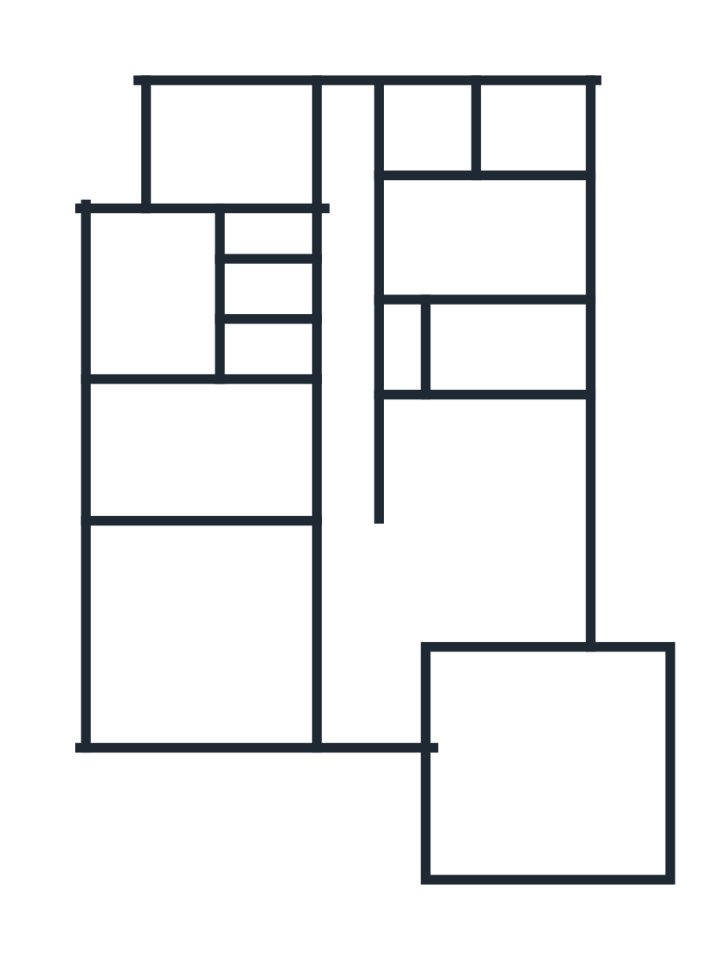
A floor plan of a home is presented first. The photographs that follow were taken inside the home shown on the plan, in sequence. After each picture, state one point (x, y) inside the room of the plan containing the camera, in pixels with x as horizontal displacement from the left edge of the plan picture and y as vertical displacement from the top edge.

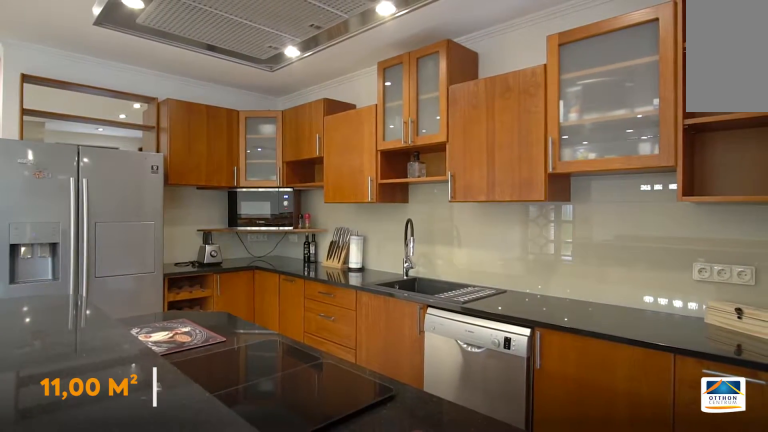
(491, 452)
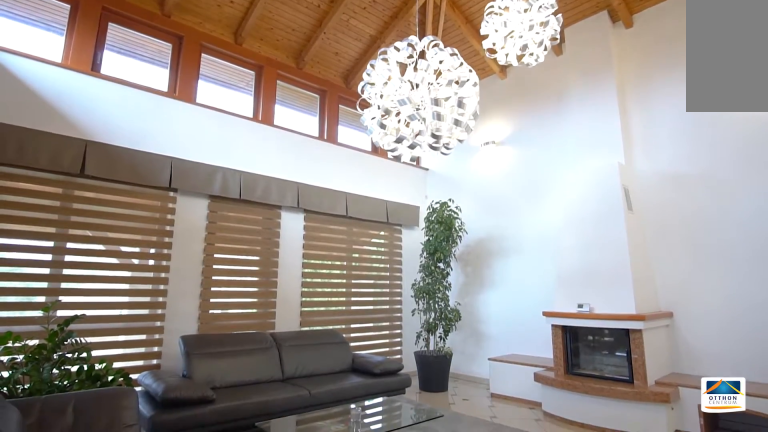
(208, 633)
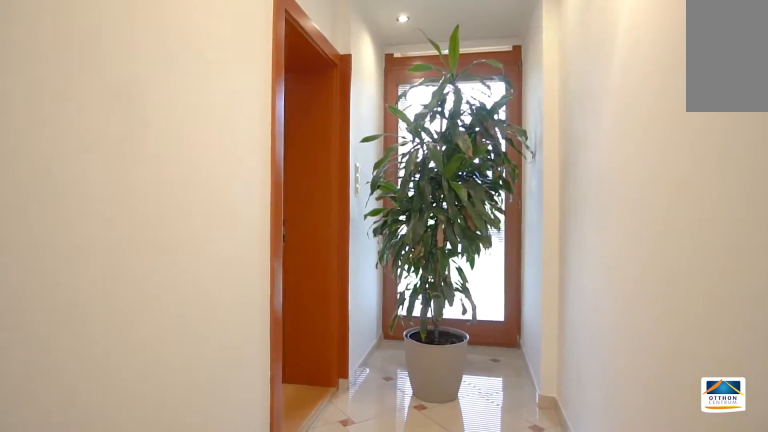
(357, 401)
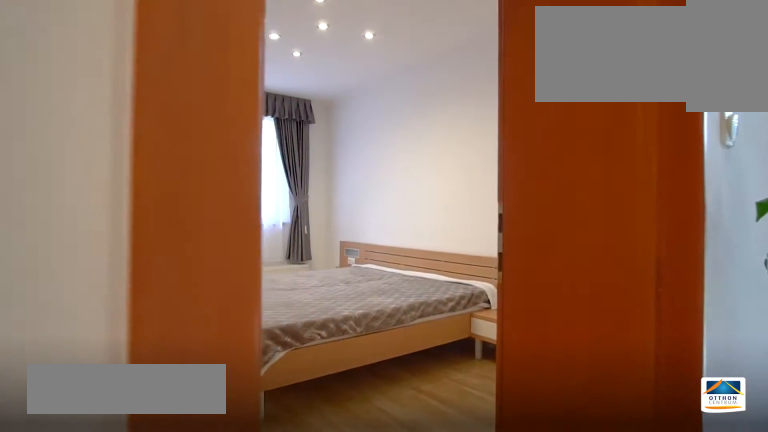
(237, 148)
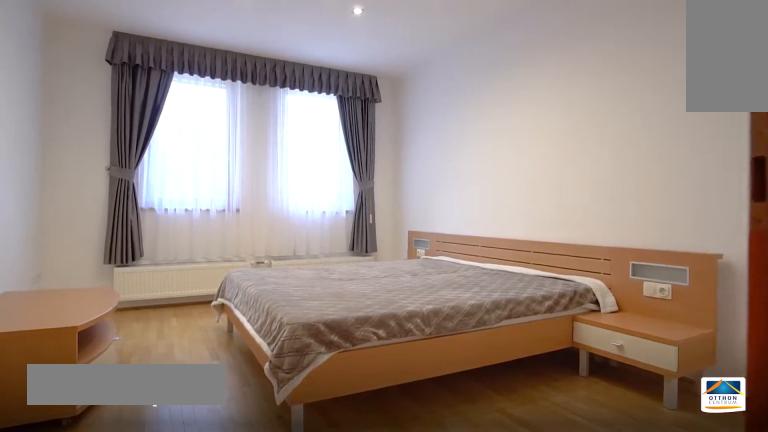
(235, 147)
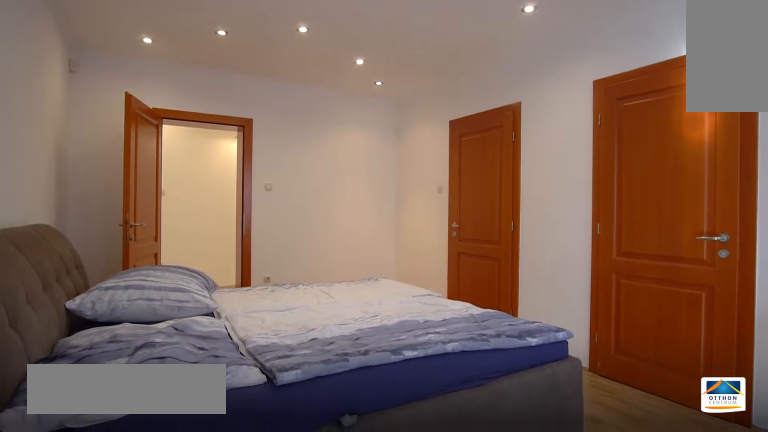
(511, 247)
